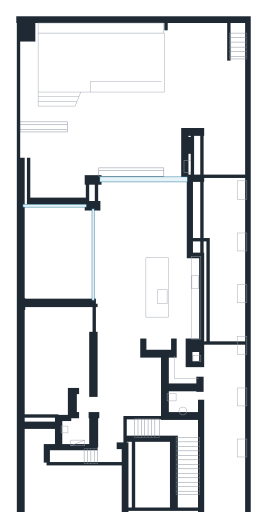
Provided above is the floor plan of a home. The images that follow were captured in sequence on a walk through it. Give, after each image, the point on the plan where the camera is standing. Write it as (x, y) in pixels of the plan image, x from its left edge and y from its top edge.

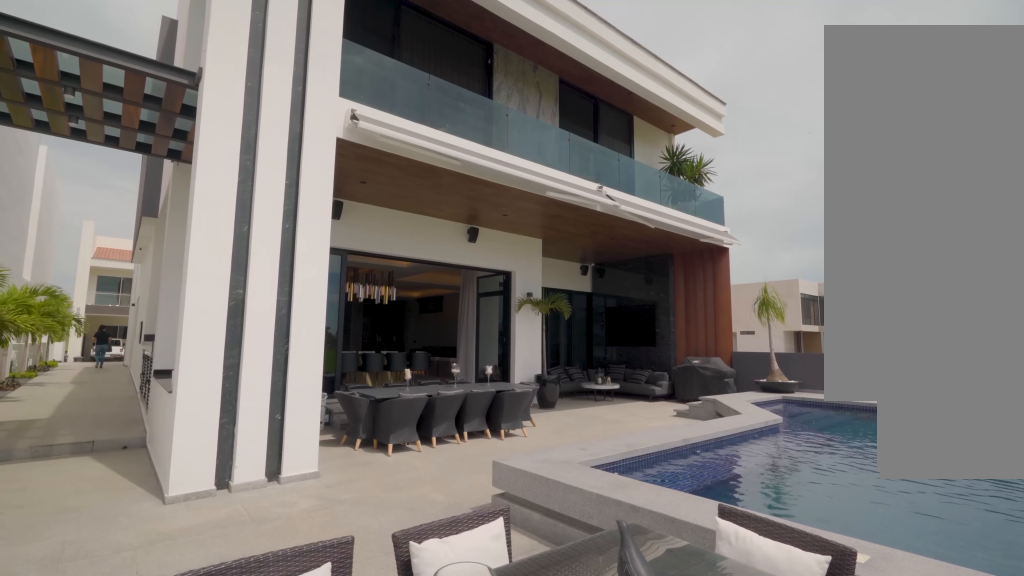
(211, 67)
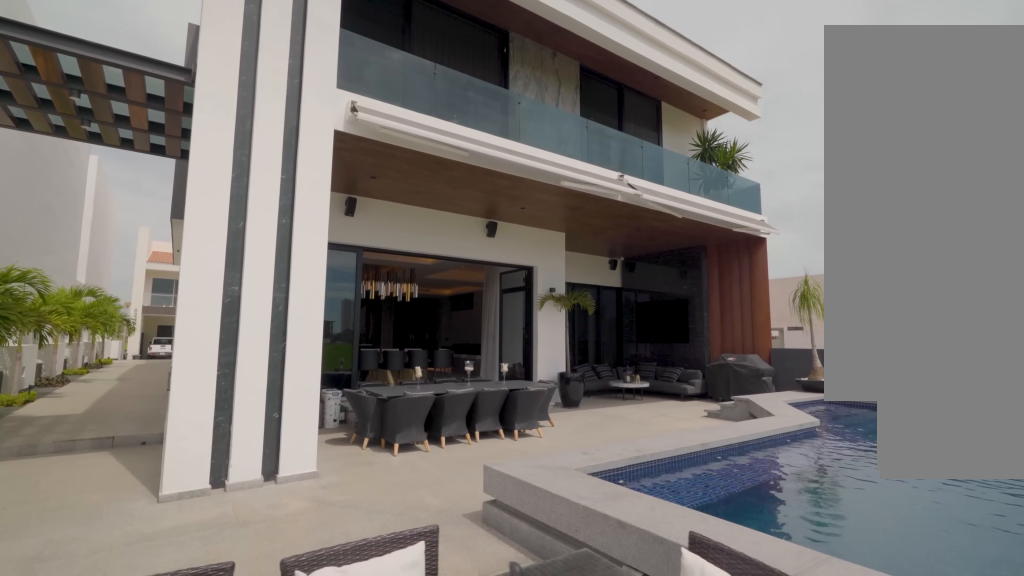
(194, 67)
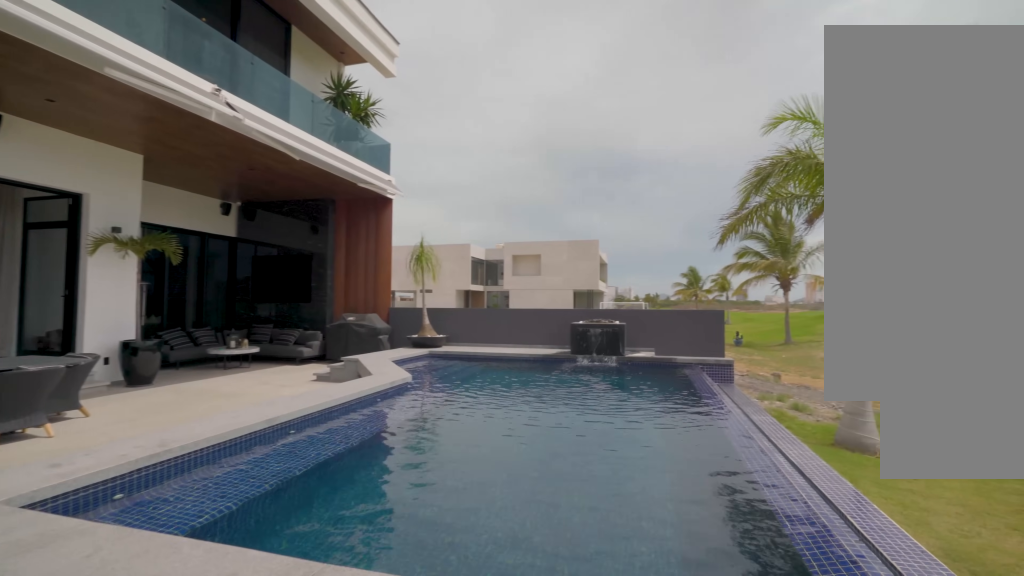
(184, 65)
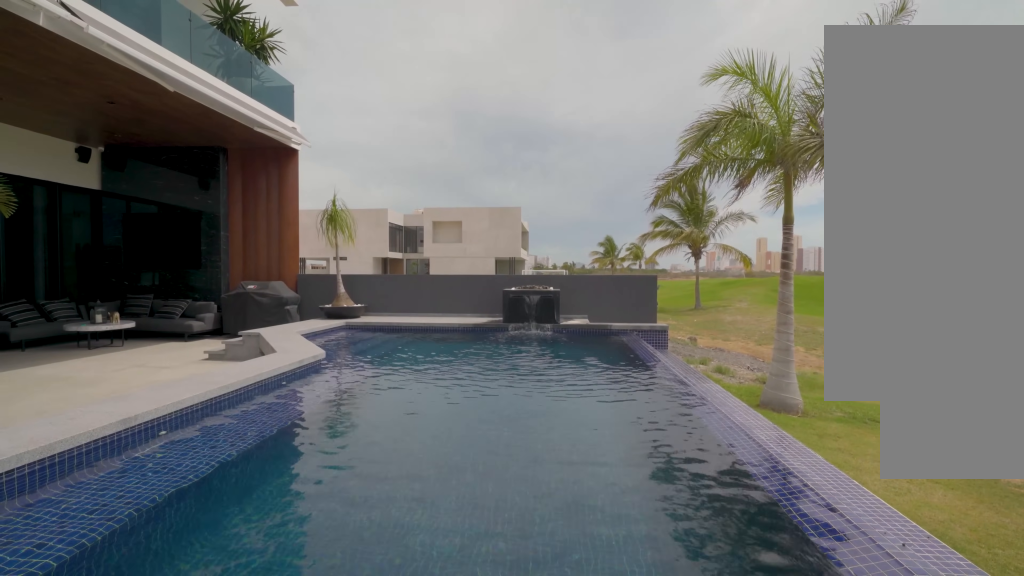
(184, 65)
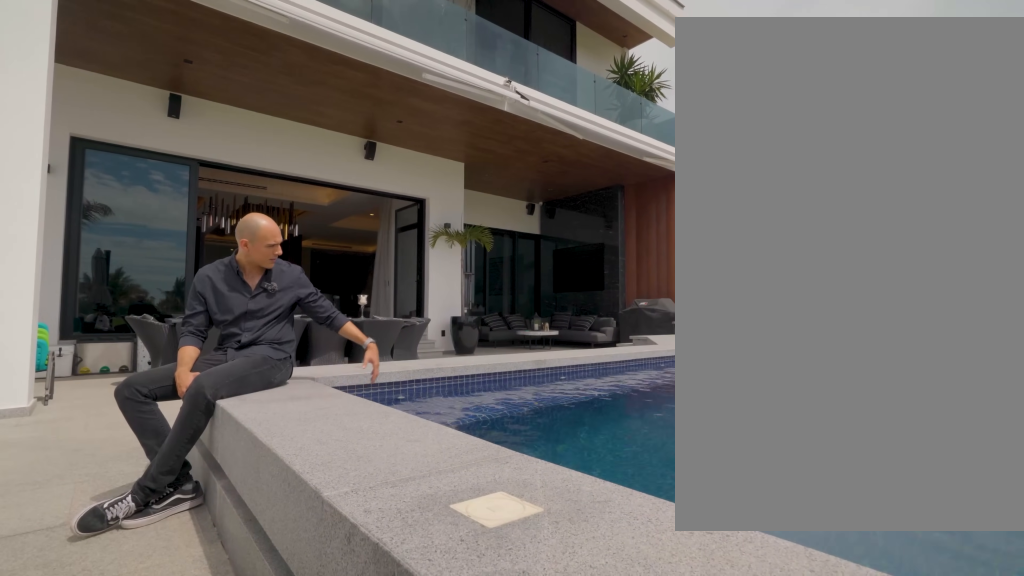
(184, 65)
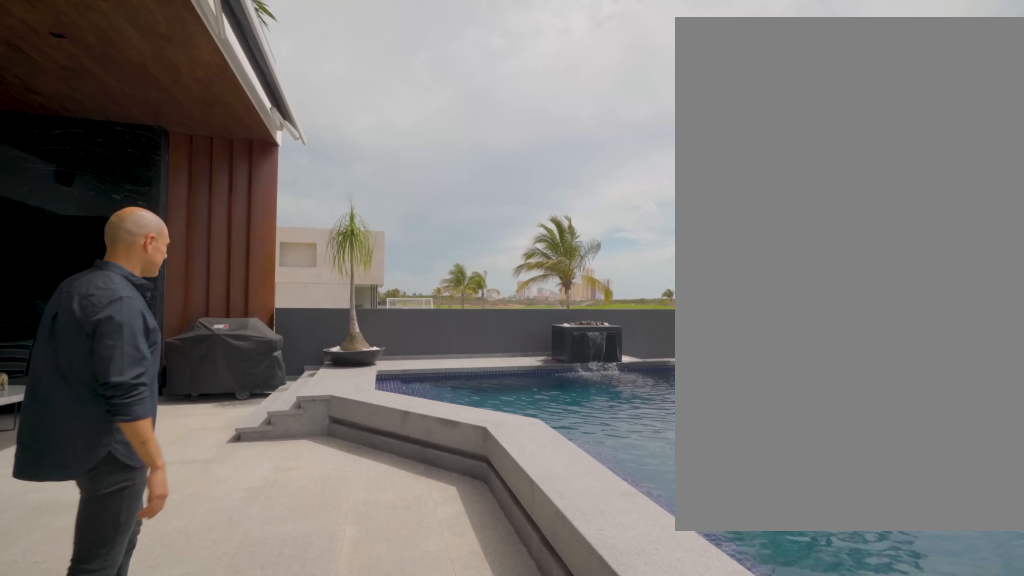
(103, 111)
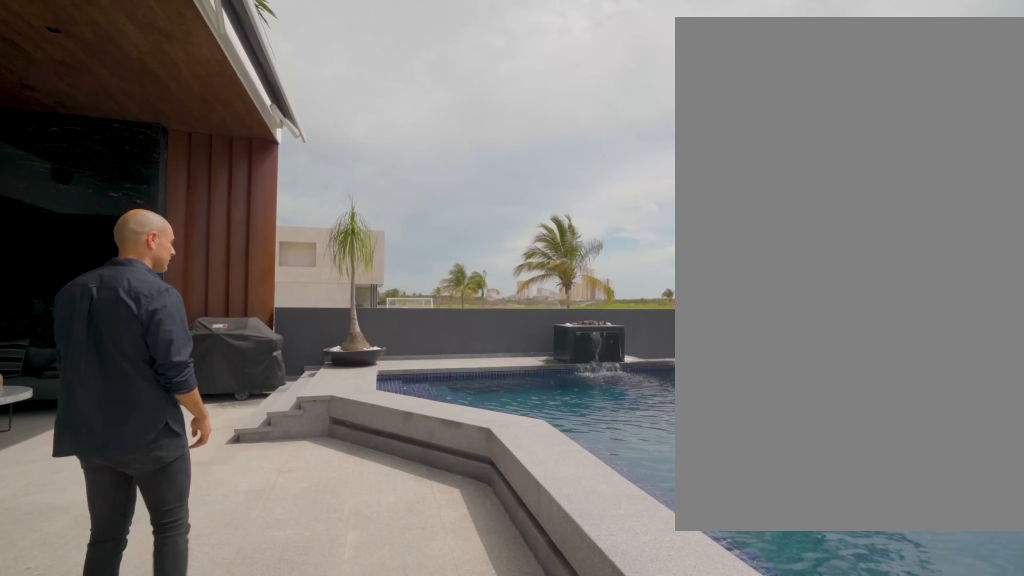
(101, 111)
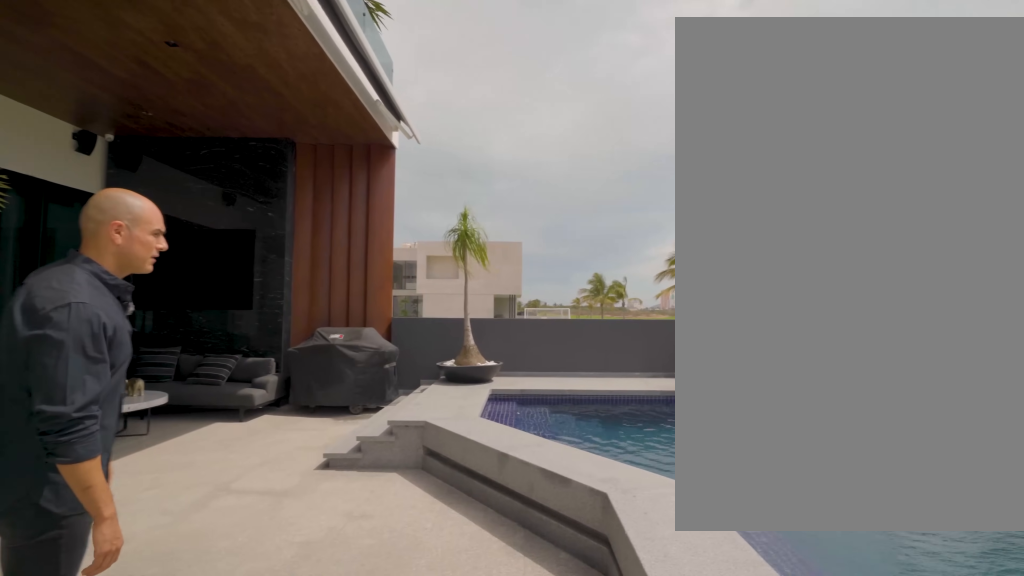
(103, 111)
